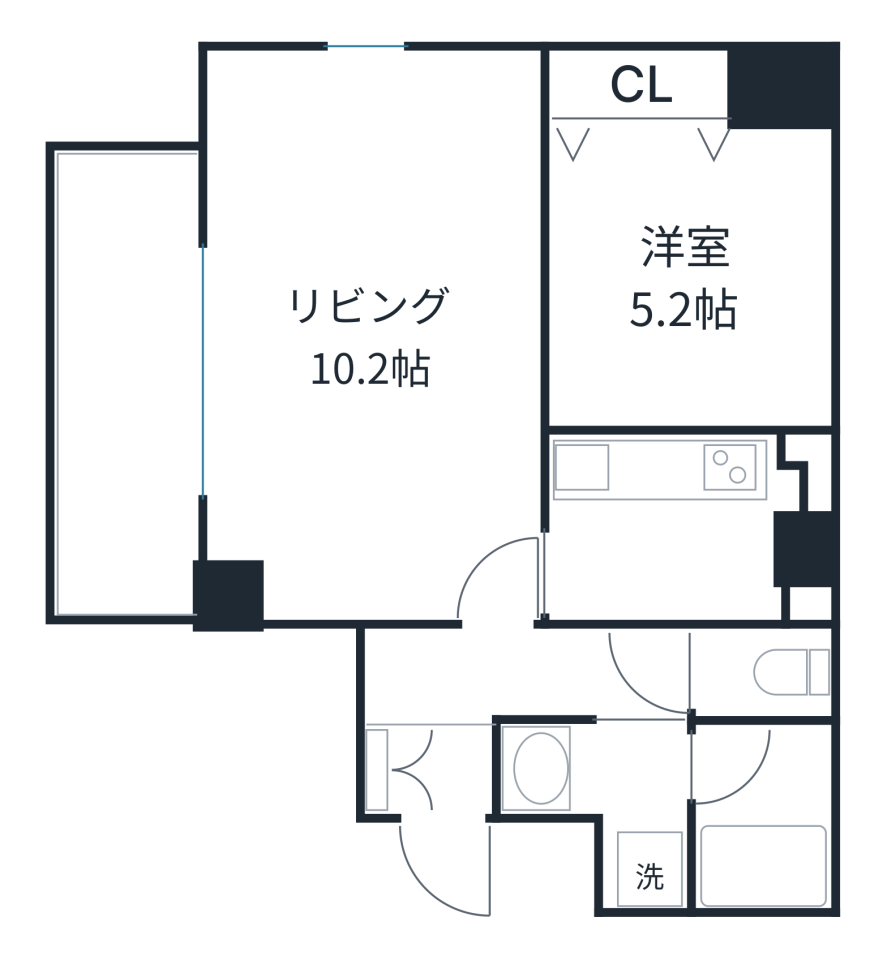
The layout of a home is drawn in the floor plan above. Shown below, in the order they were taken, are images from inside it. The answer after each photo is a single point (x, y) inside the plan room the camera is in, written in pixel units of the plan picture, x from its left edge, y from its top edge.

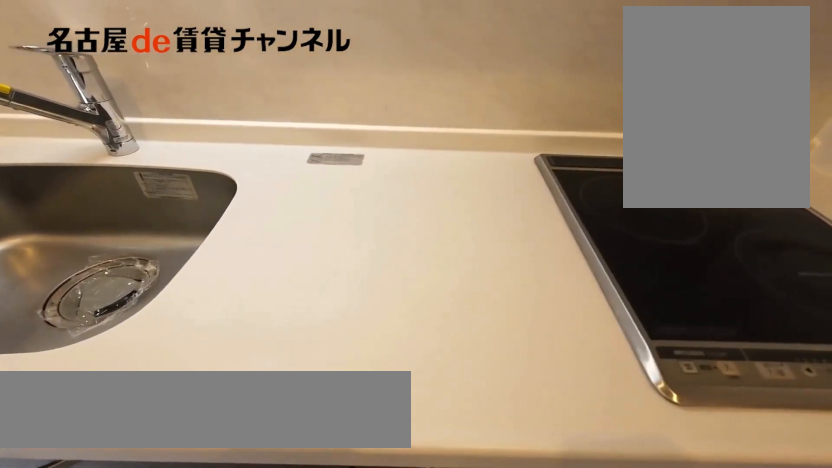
(685, 525)
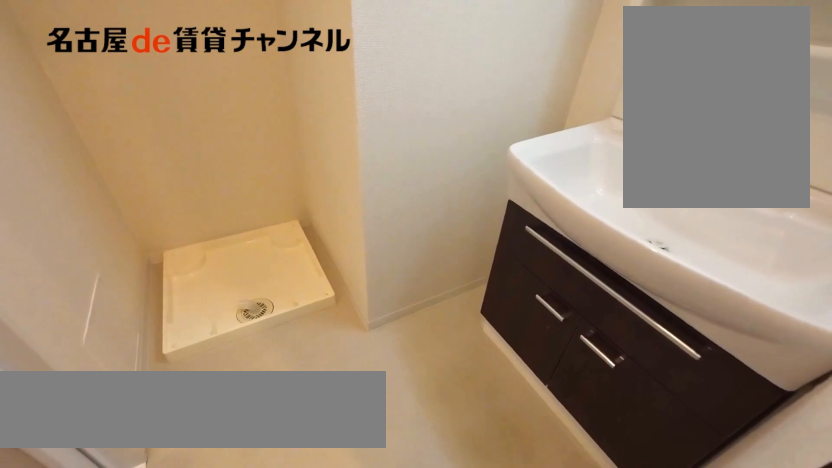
(614, 798)
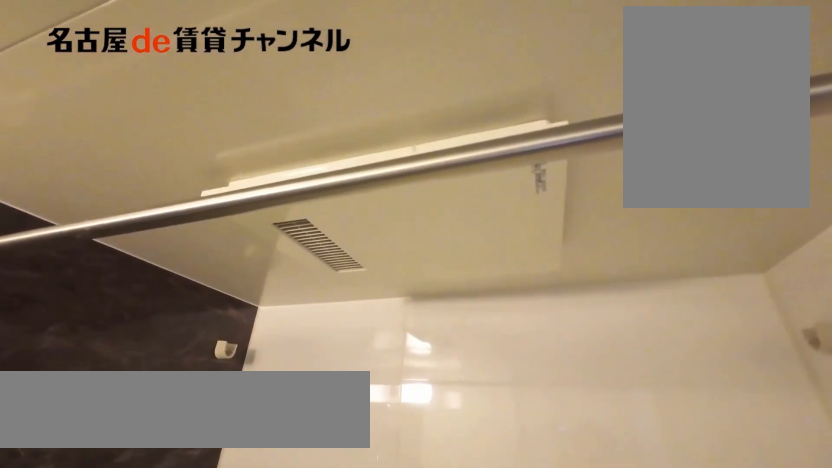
(760, 817)
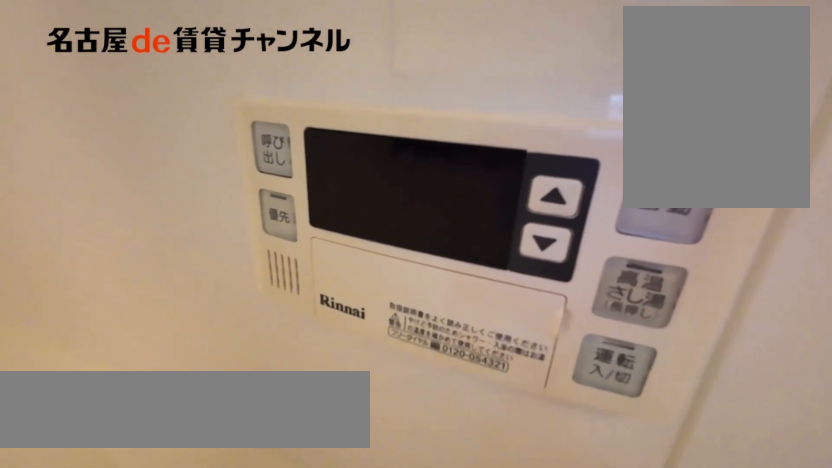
(760, 817)
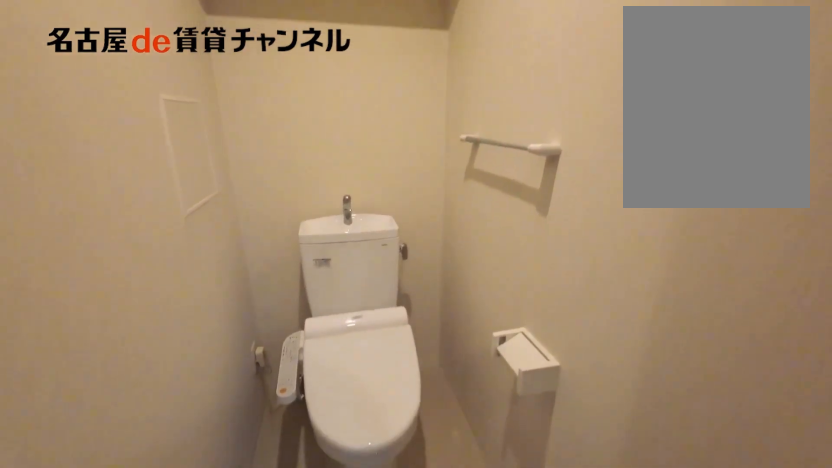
(760, 674)
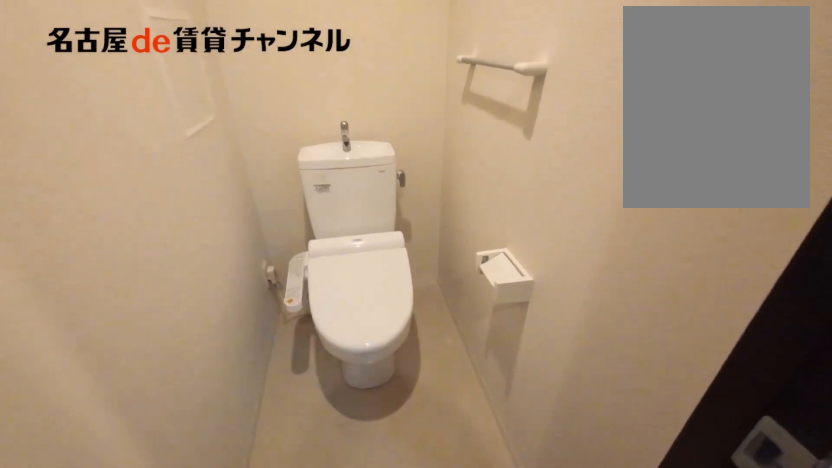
(760, 674)
